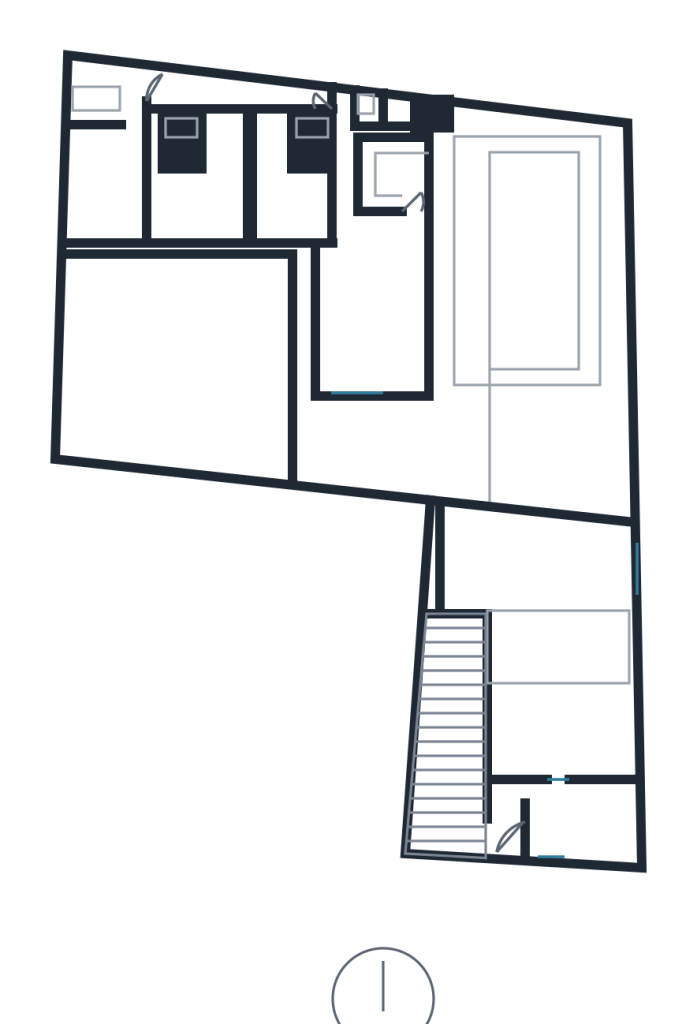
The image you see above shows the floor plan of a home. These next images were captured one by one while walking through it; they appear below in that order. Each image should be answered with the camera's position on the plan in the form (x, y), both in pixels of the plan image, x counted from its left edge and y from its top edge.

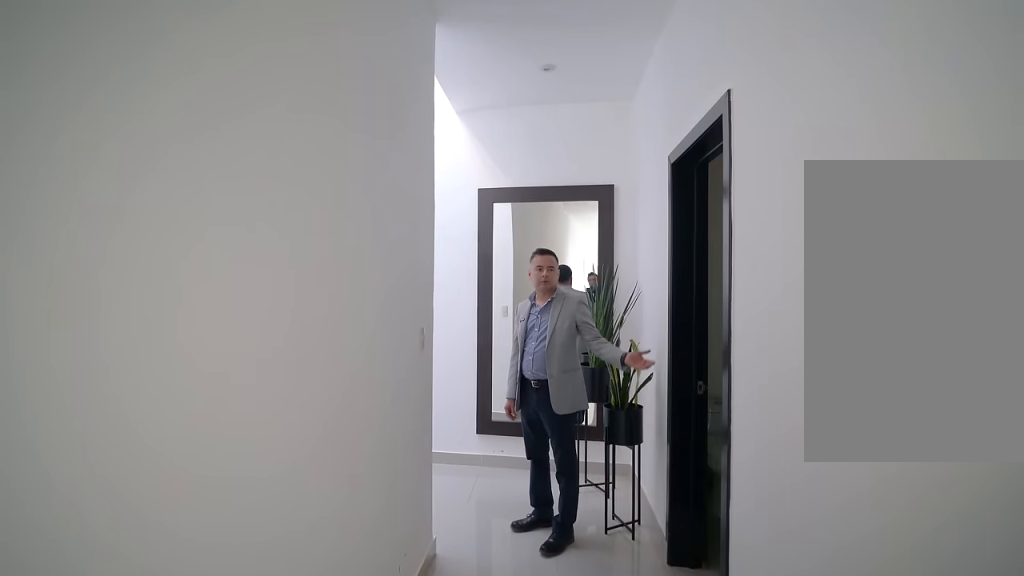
(352, 201)
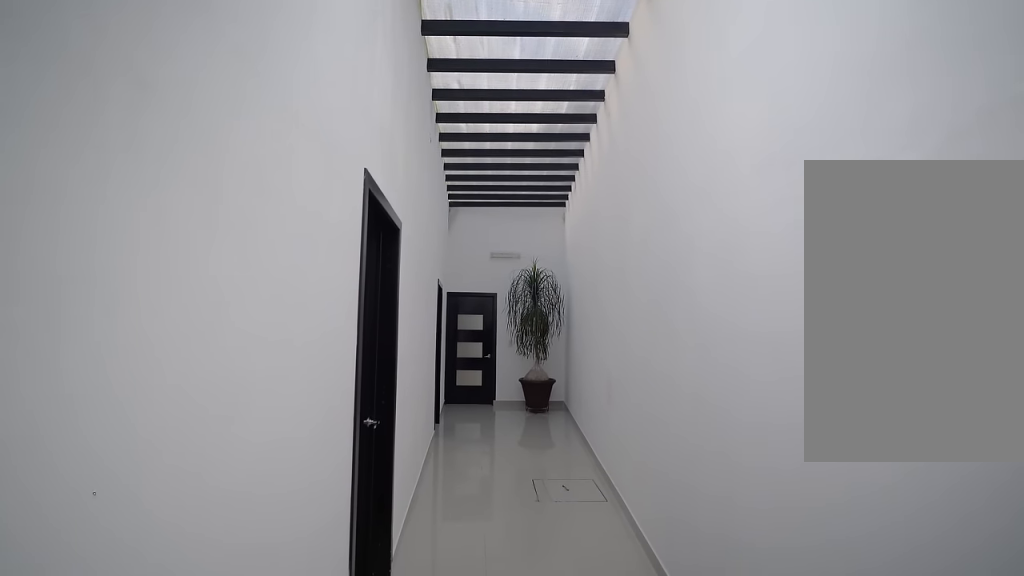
(347, 108)
